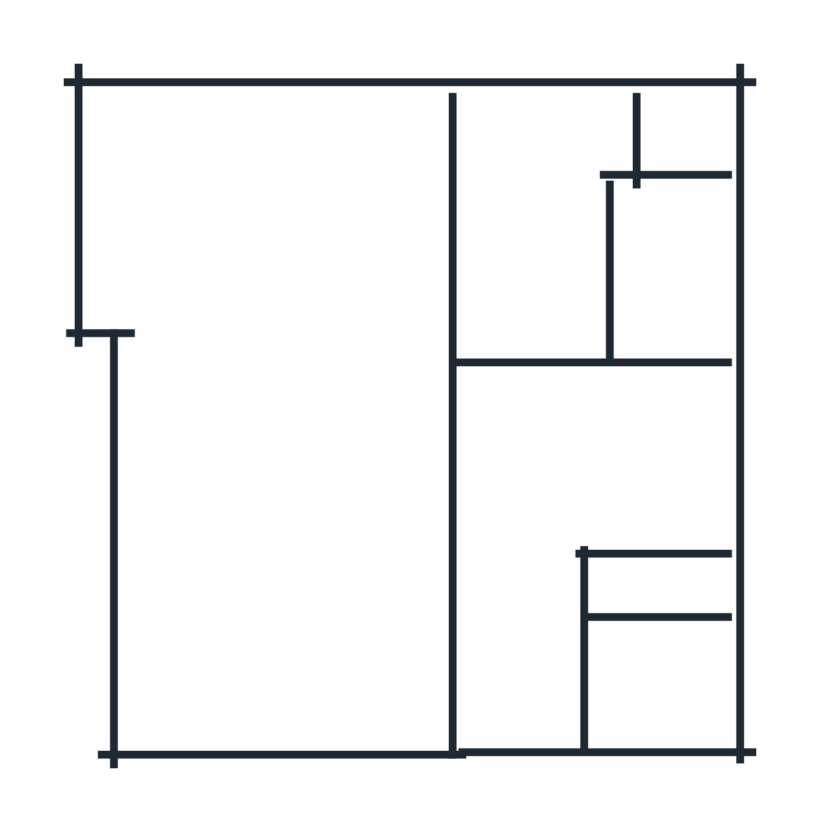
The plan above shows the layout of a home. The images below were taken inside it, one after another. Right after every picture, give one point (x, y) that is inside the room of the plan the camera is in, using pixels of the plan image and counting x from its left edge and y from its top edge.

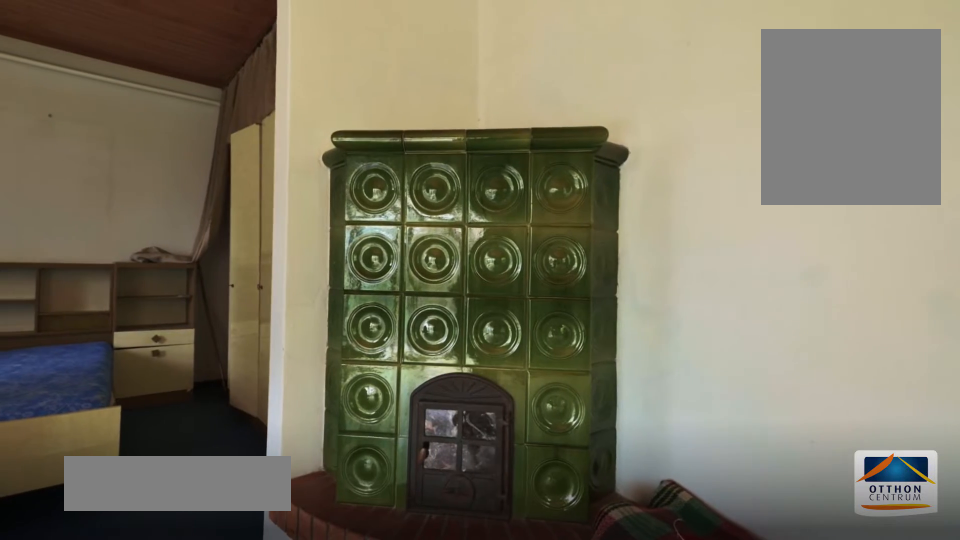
(258, 539)
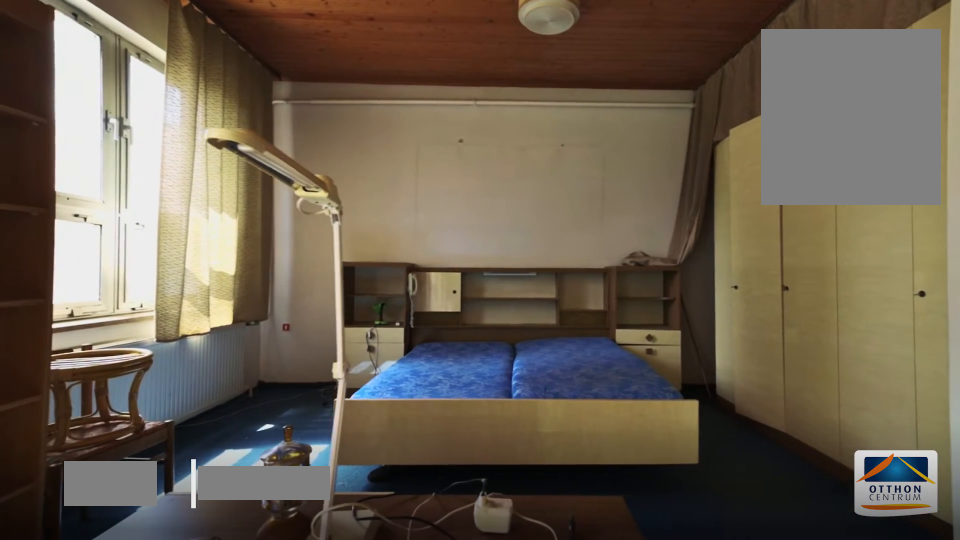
(258, 539)
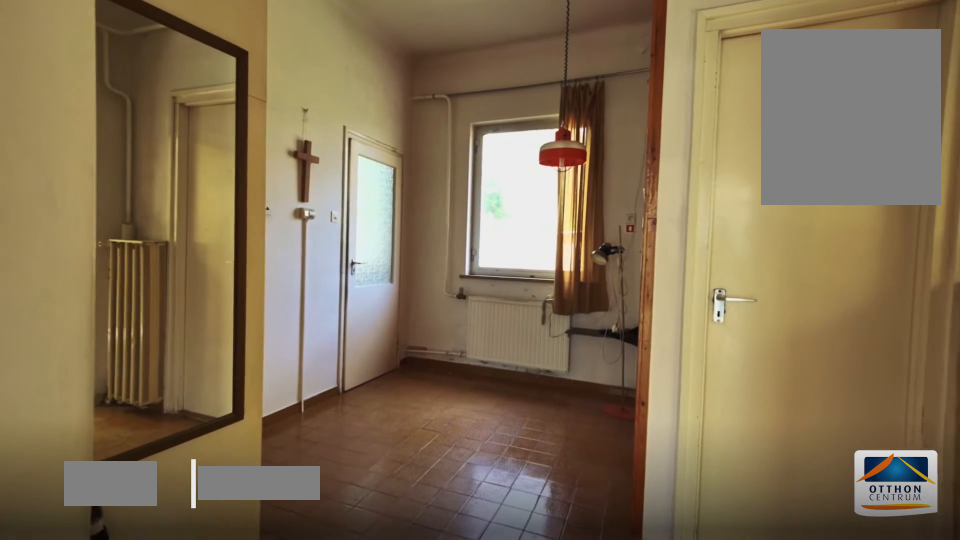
(529, 484)
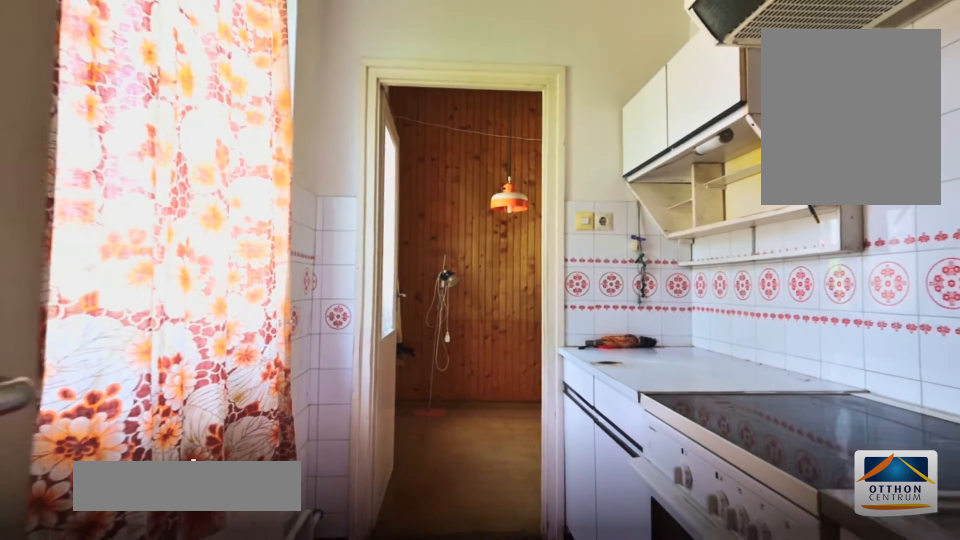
(665, 272)
